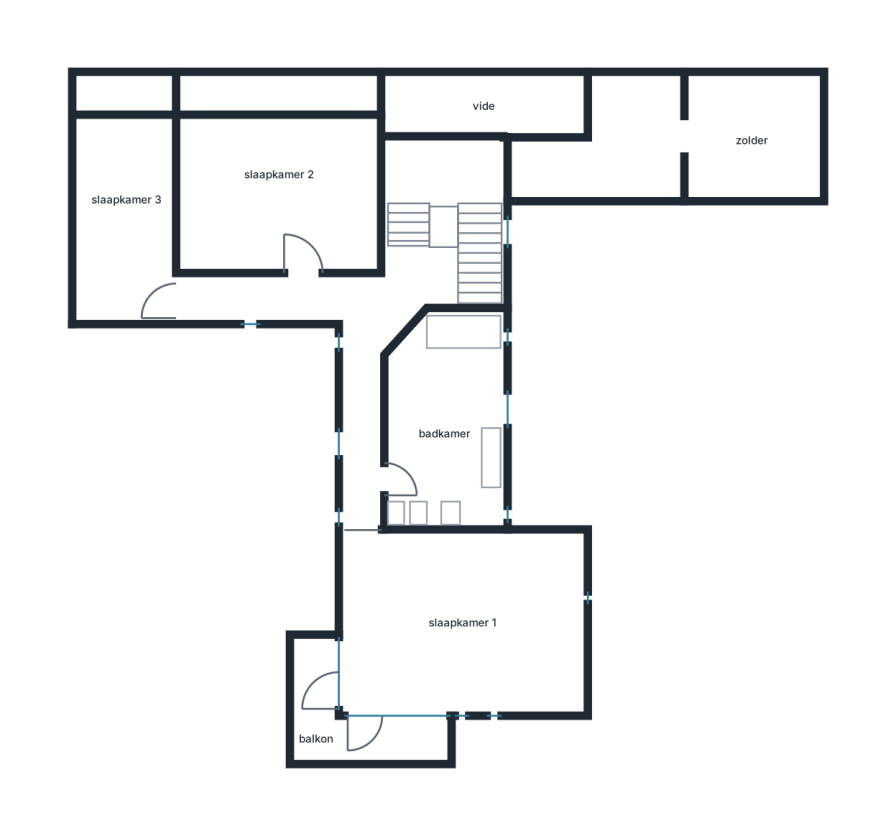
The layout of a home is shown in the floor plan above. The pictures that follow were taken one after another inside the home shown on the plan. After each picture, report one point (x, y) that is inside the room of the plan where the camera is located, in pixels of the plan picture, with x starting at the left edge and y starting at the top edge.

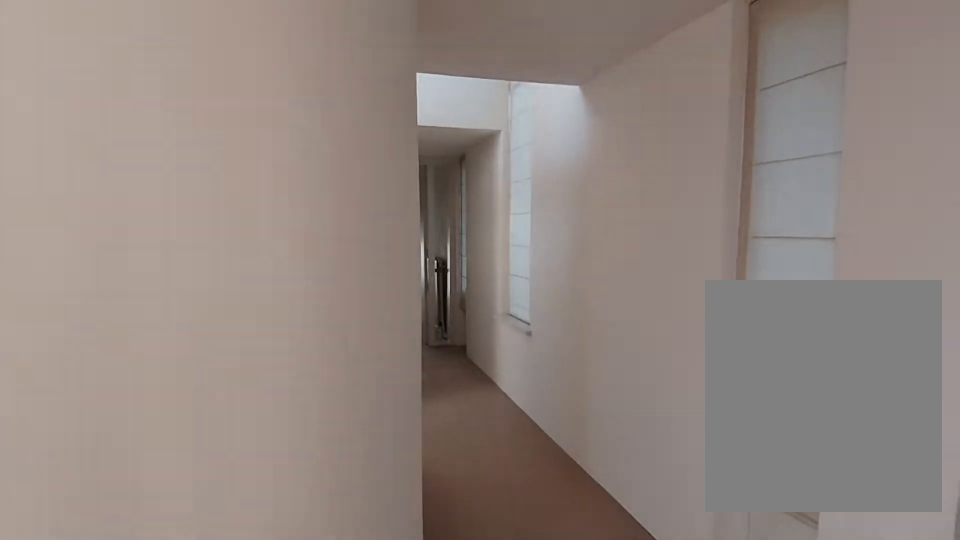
(373, 289)
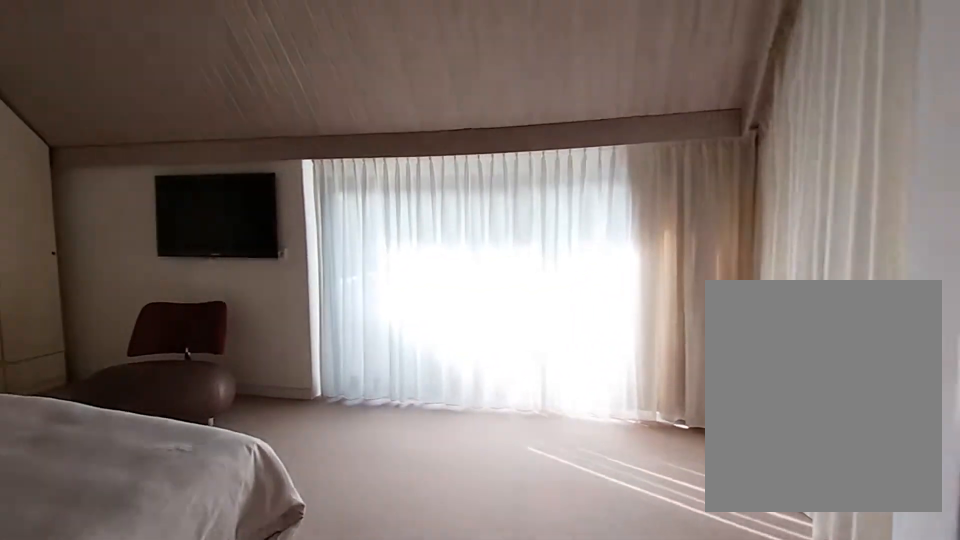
(462, 622)
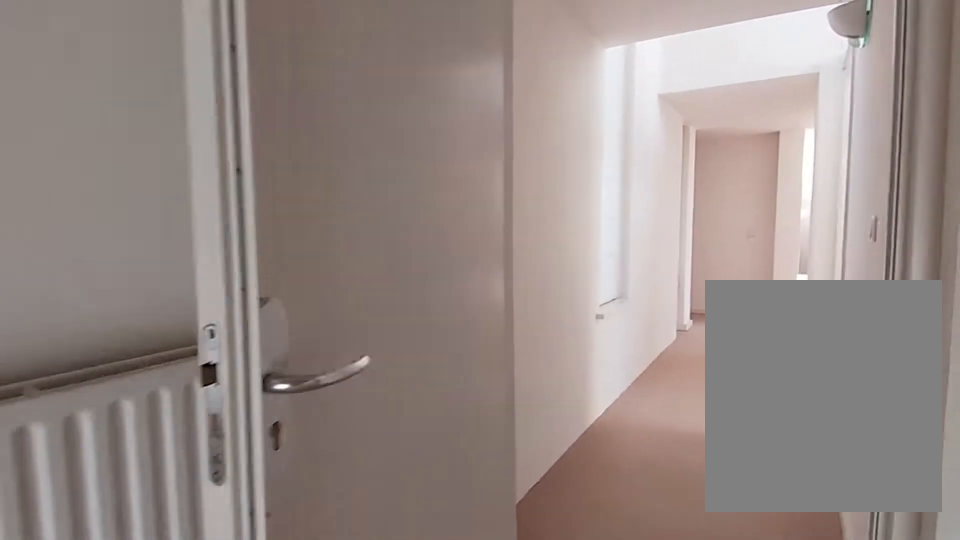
(462, 622)
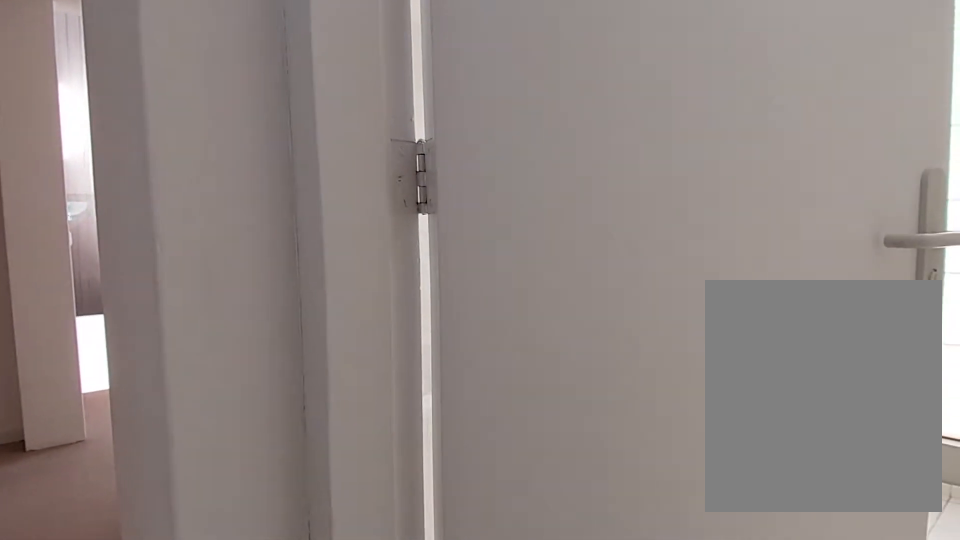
(373, 289)
